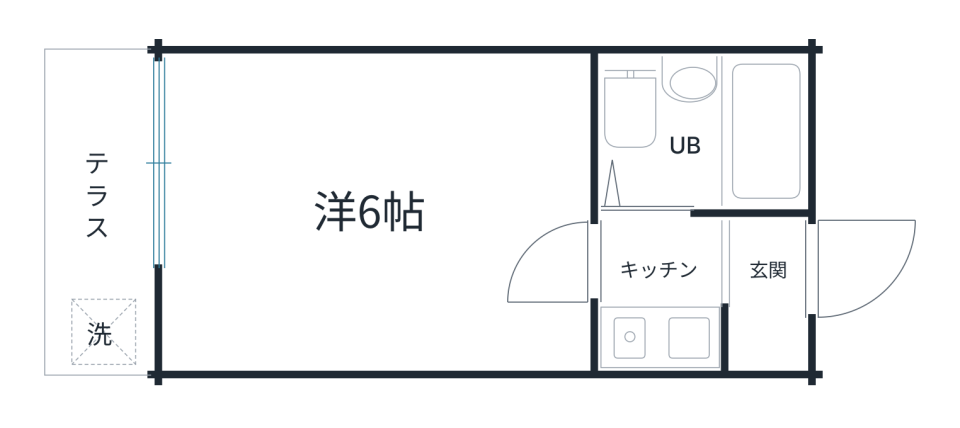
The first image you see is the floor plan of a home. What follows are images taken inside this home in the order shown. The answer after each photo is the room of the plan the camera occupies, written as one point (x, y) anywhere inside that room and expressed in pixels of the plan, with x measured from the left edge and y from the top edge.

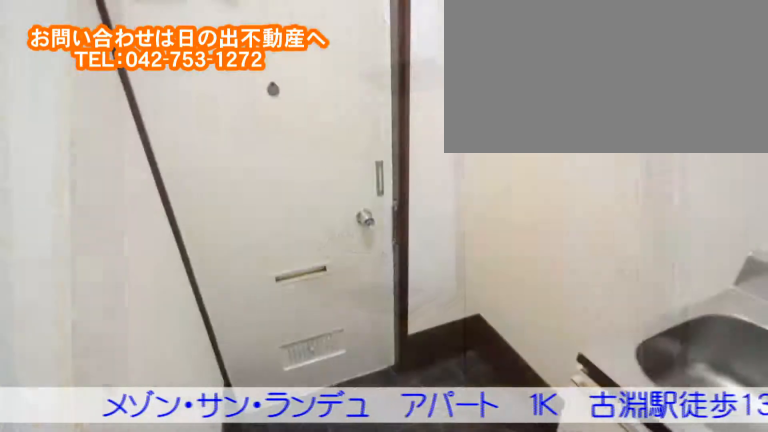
(735, 267)
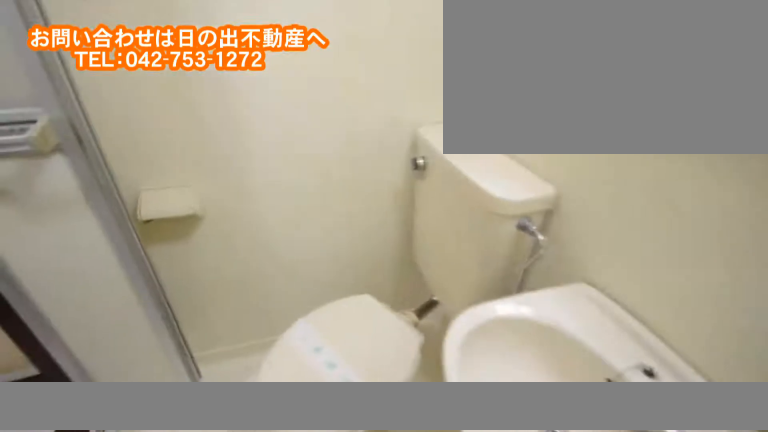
(747, 137)
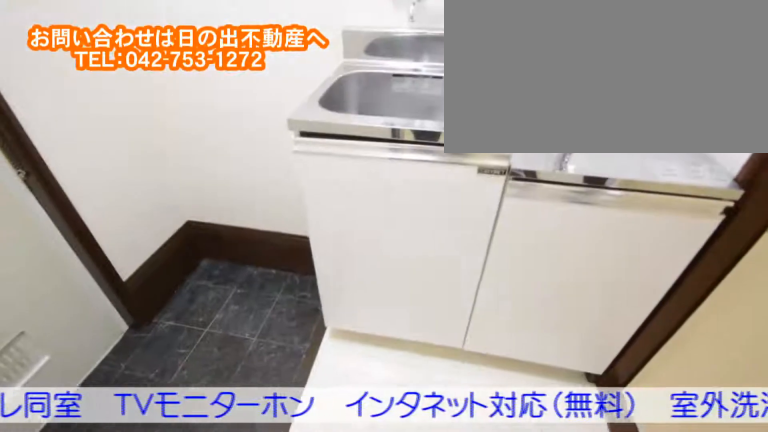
(660, 252)
